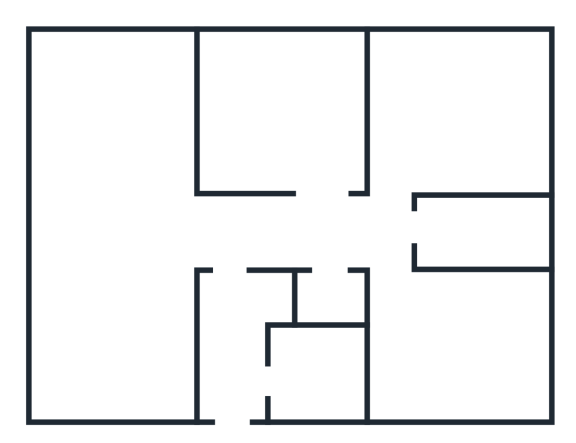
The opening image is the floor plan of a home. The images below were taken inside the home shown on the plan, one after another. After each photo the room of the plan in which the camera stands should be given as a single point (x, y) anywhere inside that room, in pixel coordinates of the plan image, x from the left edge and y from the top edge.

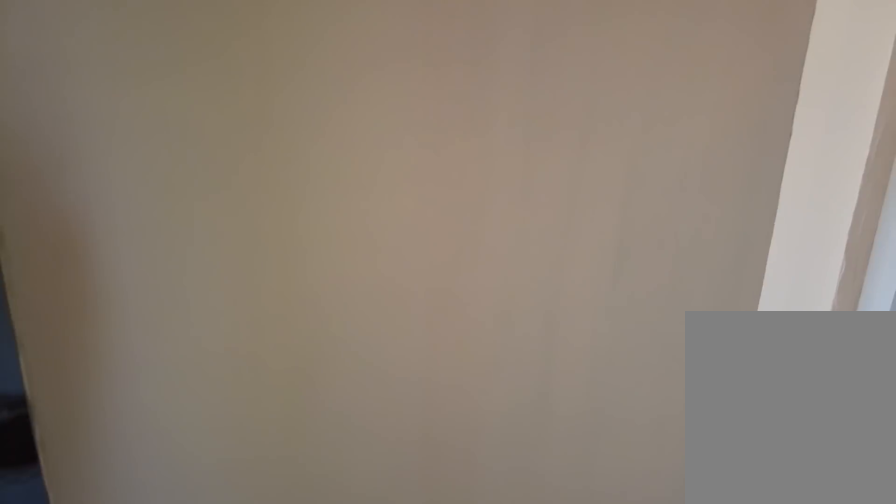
(338, 246)
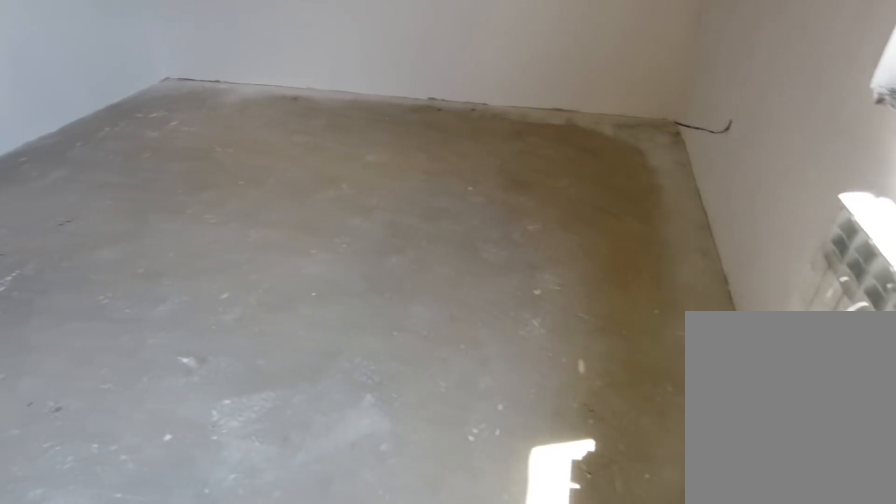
(420, 364)
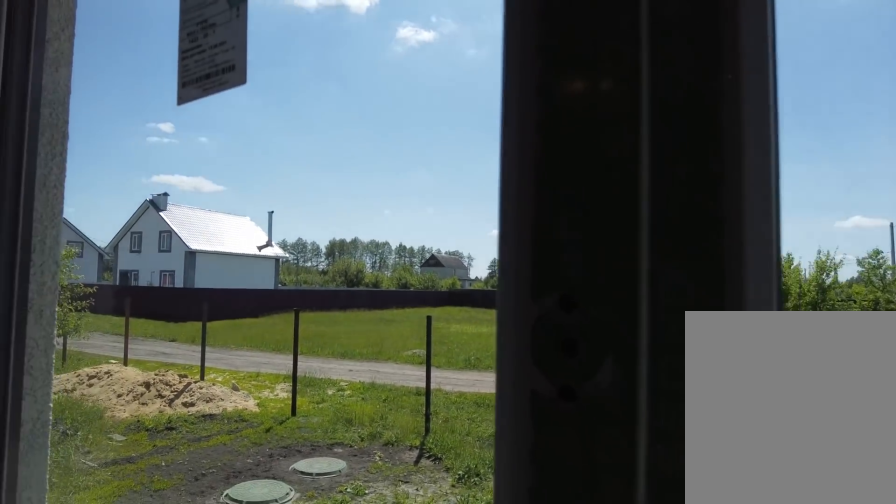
(420, 364)
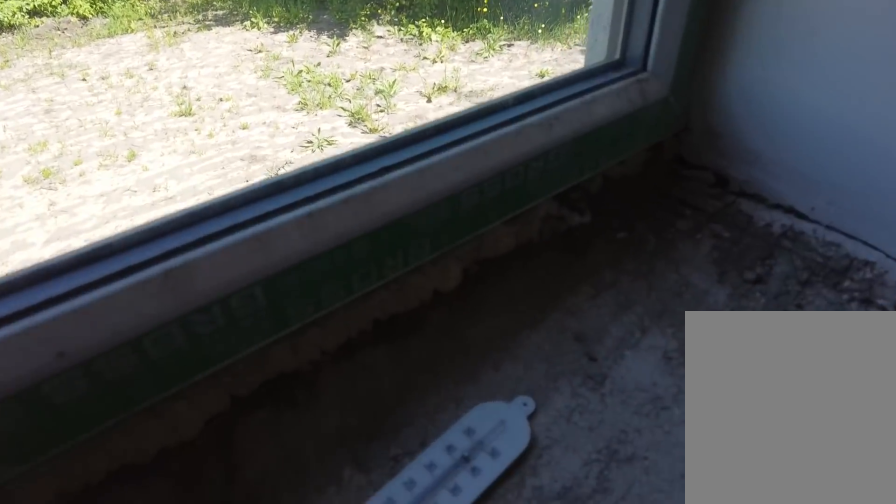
(404, 160)
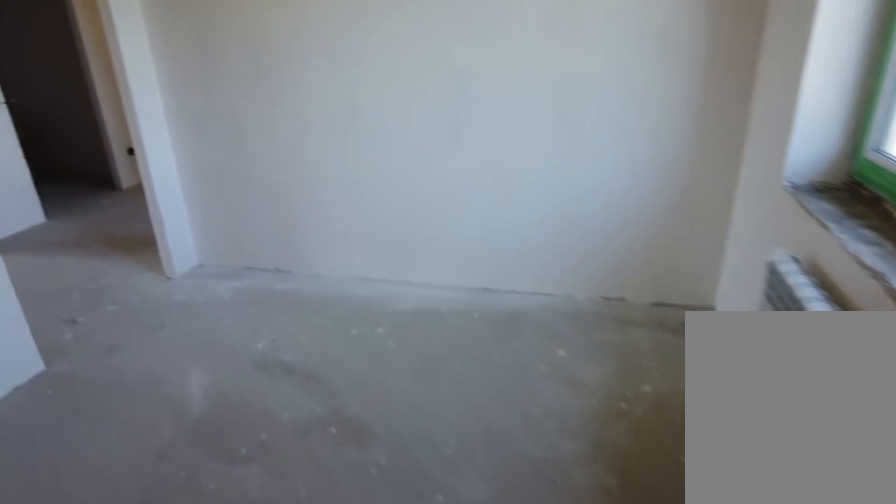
(404, 160)
